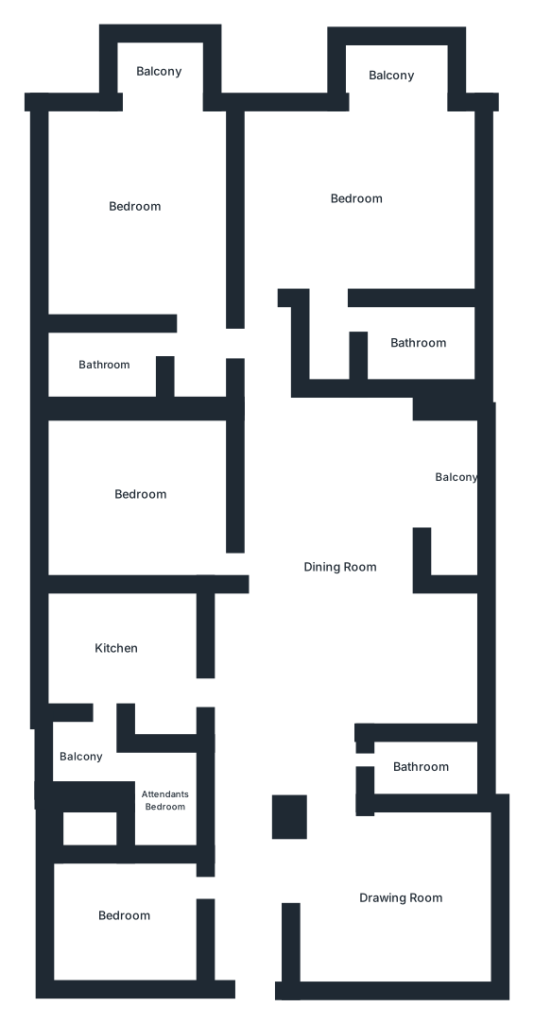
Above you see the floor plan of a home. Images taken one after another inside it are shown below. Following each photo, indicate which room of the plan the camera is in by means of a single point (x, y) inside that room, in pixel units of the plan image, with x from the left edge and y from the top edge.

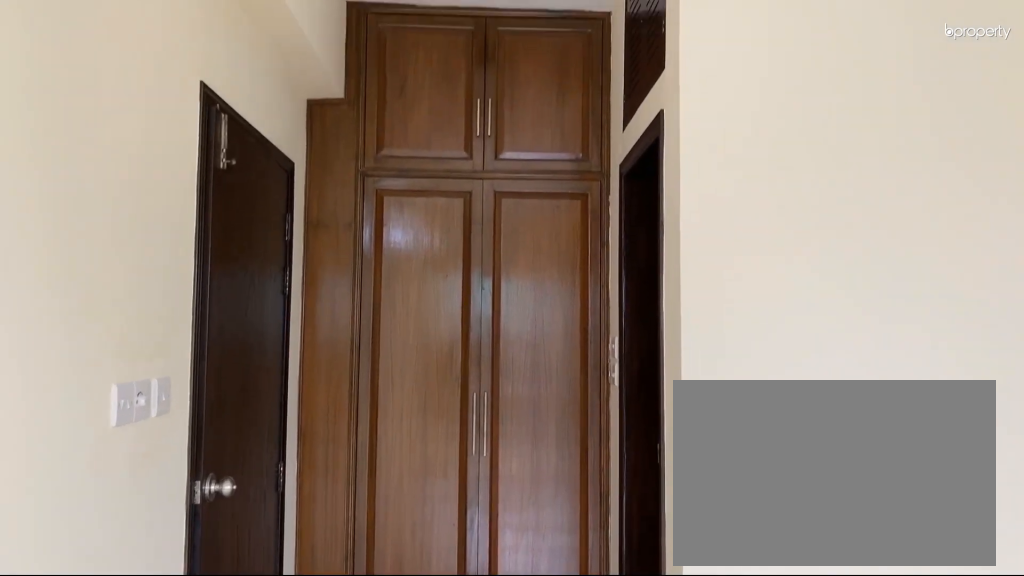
(134, 213)
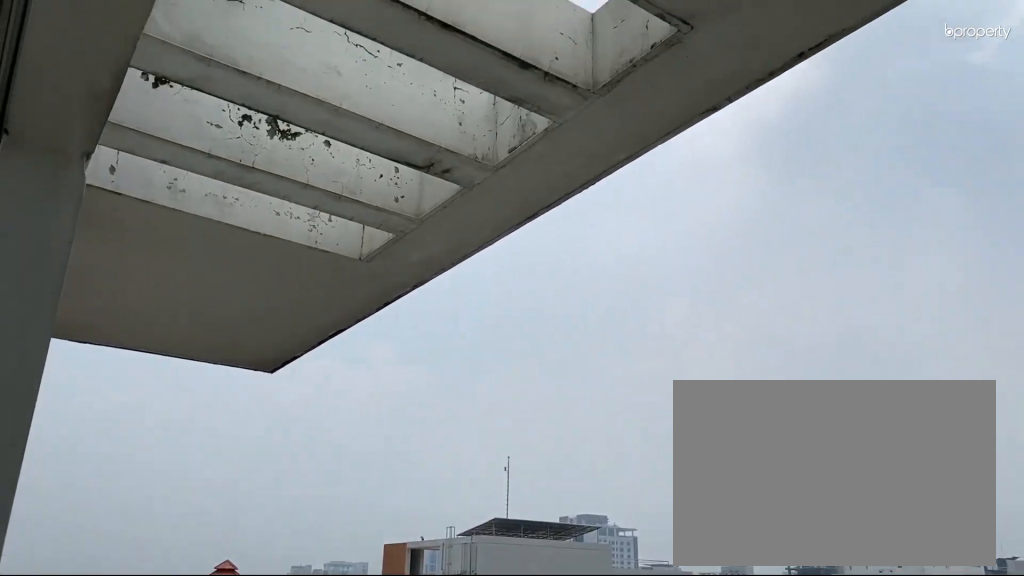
(160, 72)
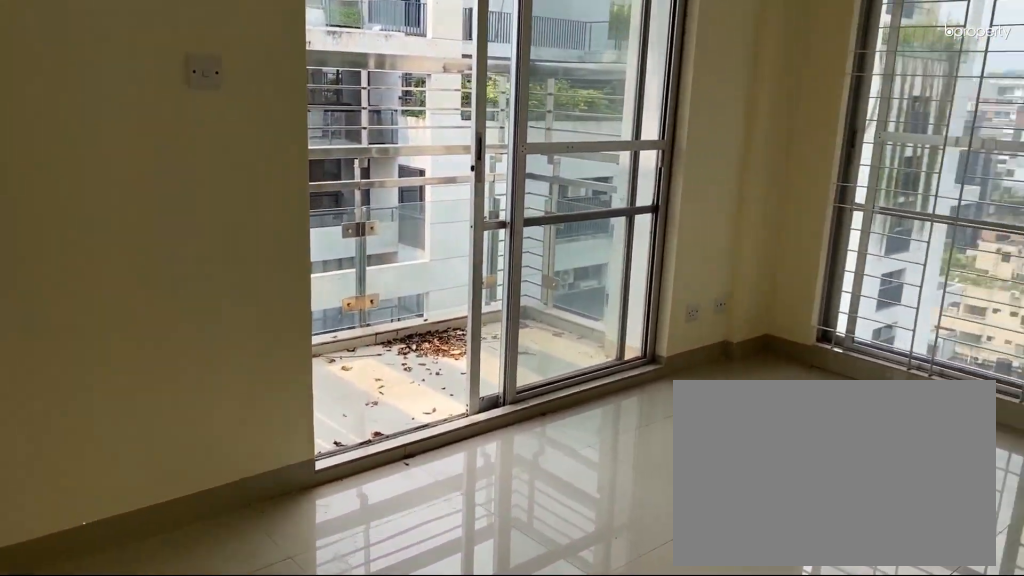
(356, 198)
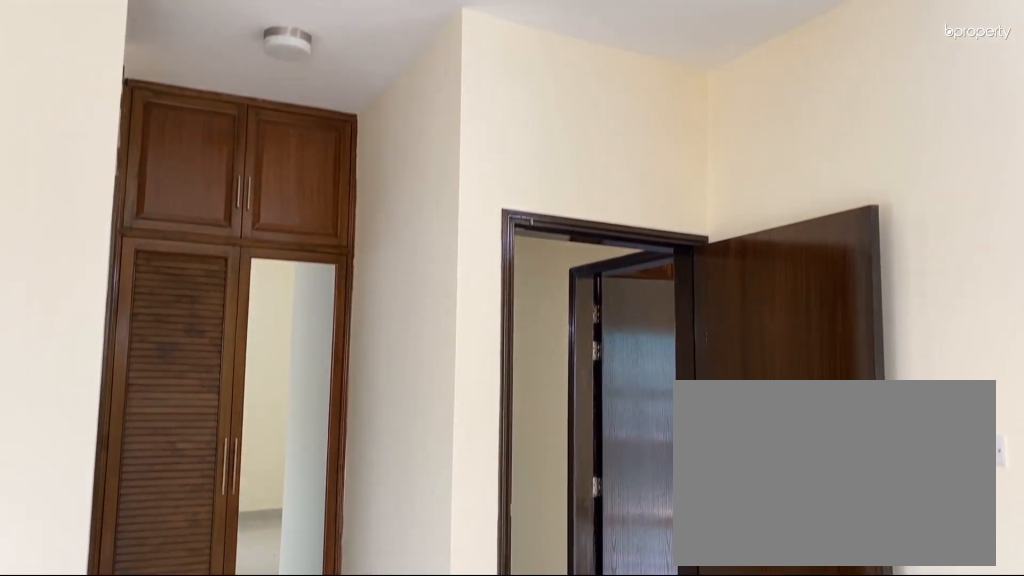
(356, 198)
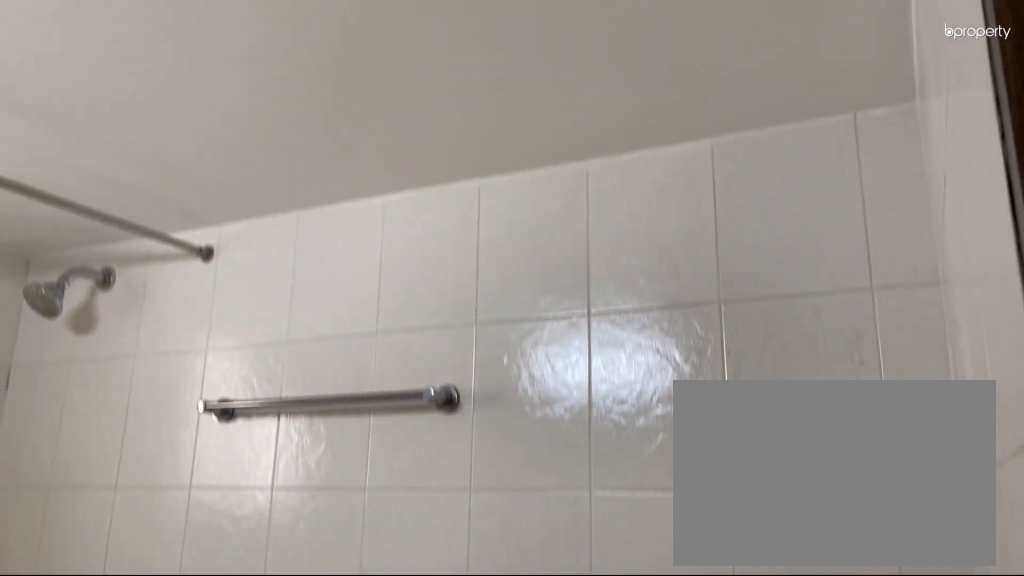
(415, 342)
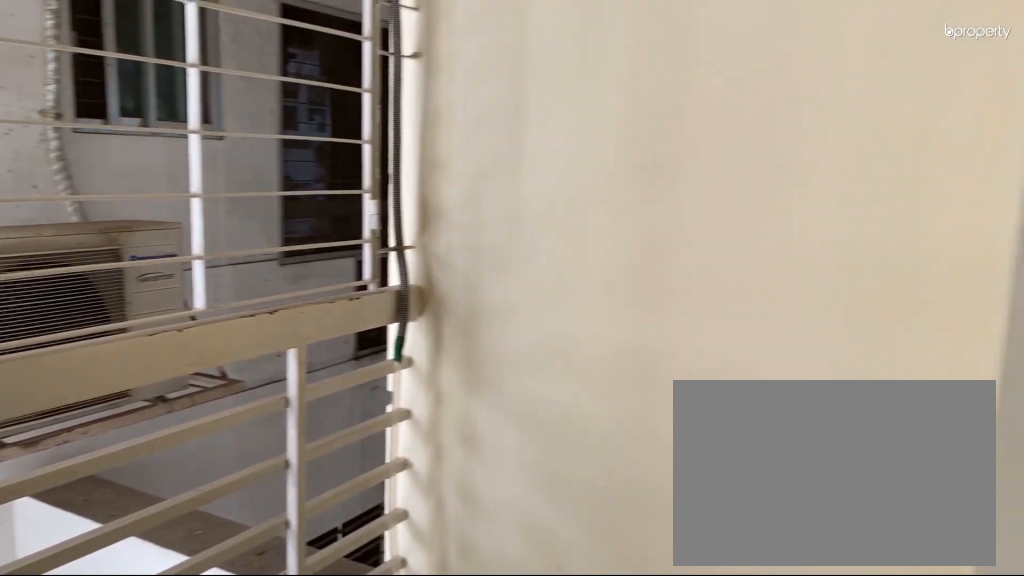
(453, 476)
